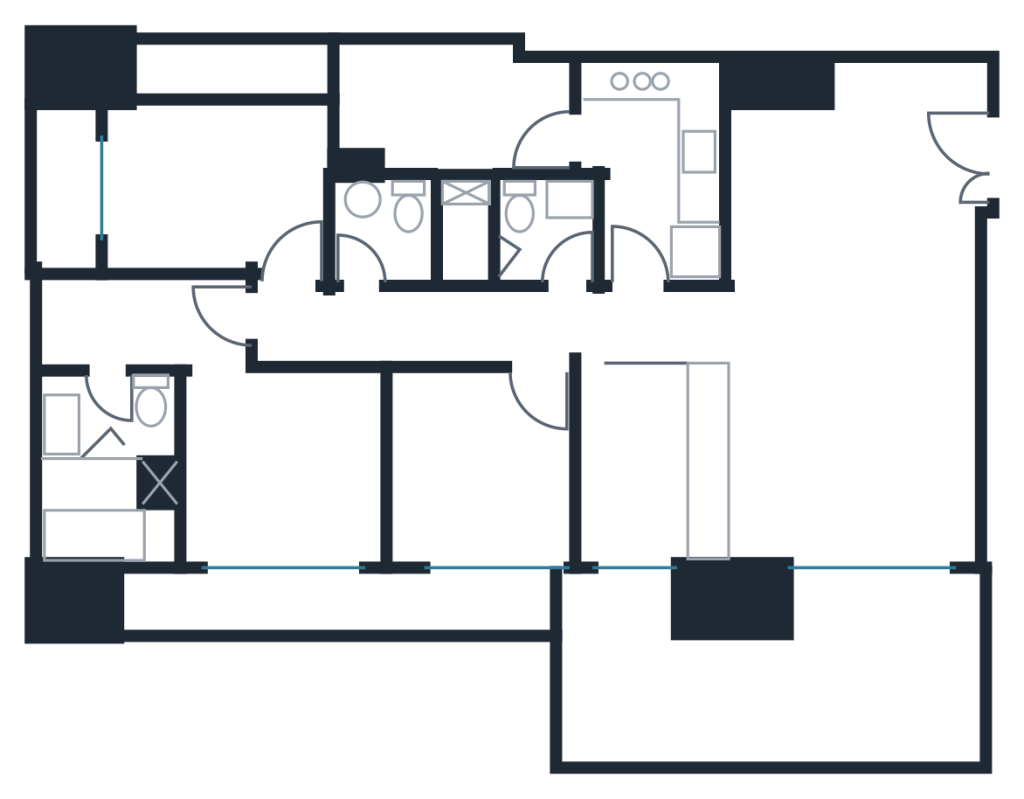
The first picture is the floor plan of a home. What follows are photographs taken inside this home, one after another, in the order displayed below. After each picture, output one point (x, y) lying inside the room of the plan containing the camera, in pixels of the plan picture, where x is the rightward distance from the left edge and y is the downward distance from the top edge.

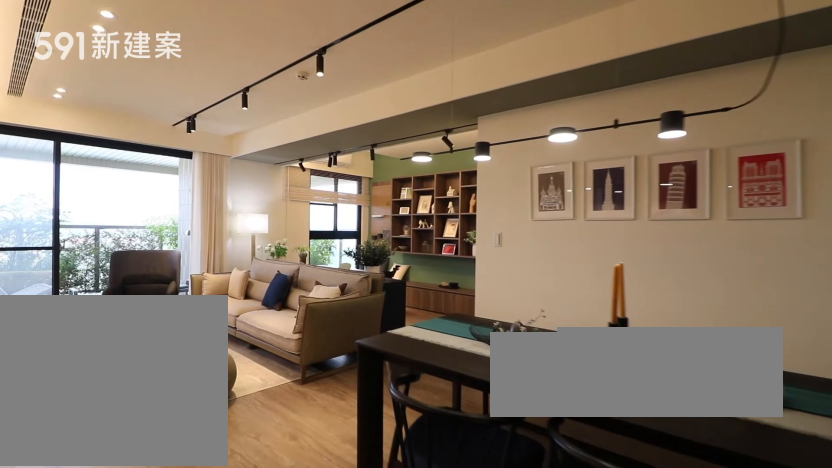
(822, 176)
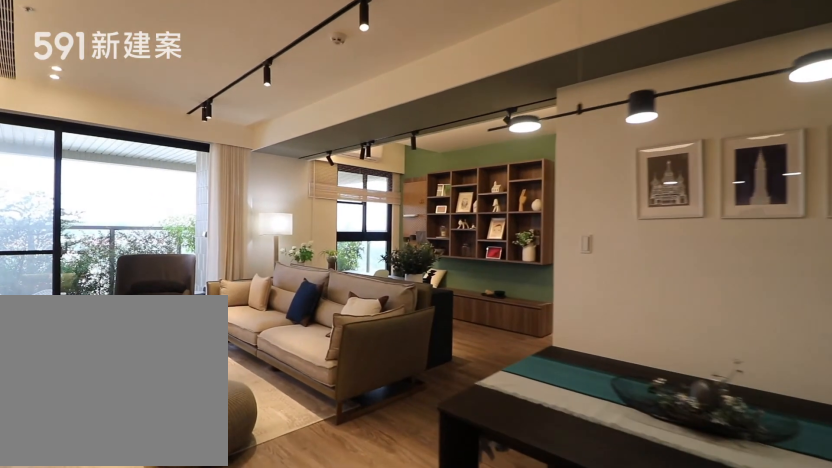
(822, 176)
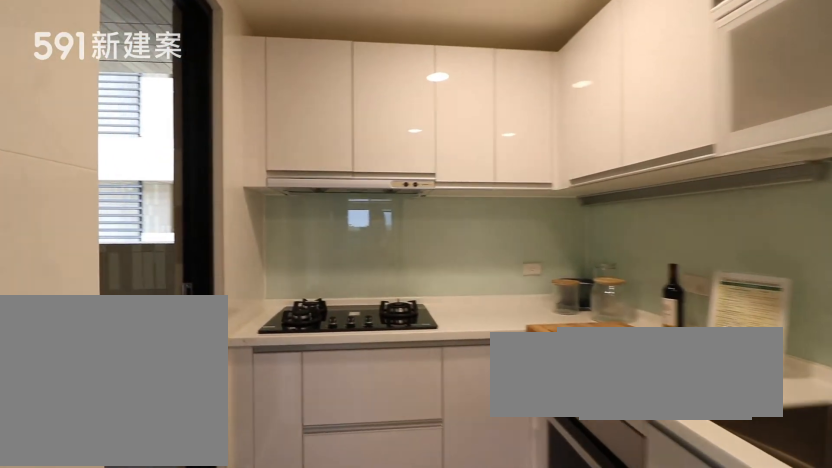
(659, 161)
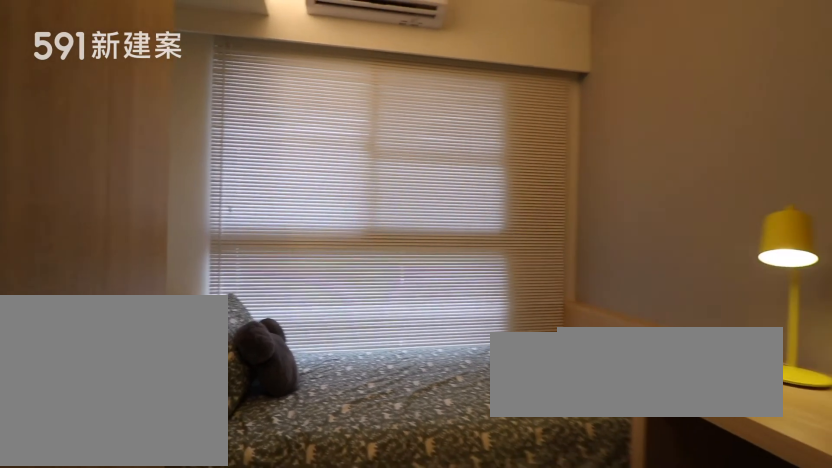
(476, 474)
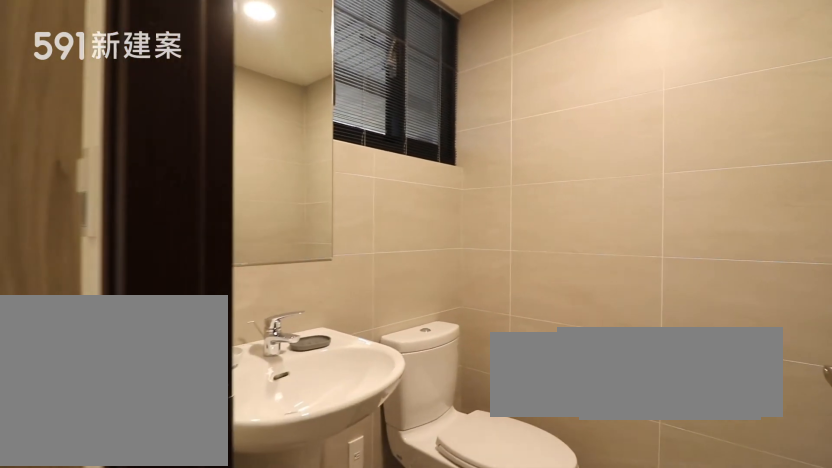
(386, 224)
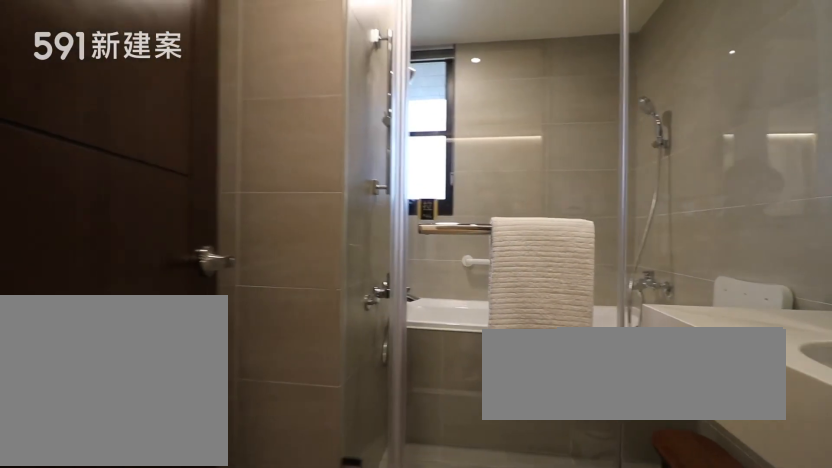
(108, 478)
